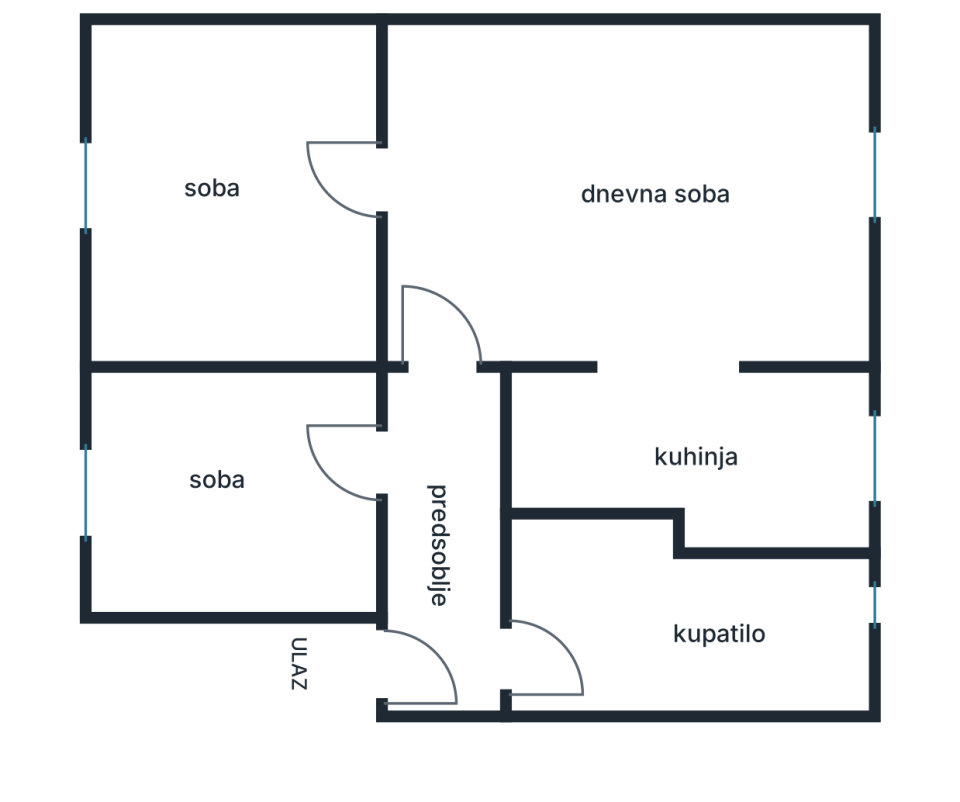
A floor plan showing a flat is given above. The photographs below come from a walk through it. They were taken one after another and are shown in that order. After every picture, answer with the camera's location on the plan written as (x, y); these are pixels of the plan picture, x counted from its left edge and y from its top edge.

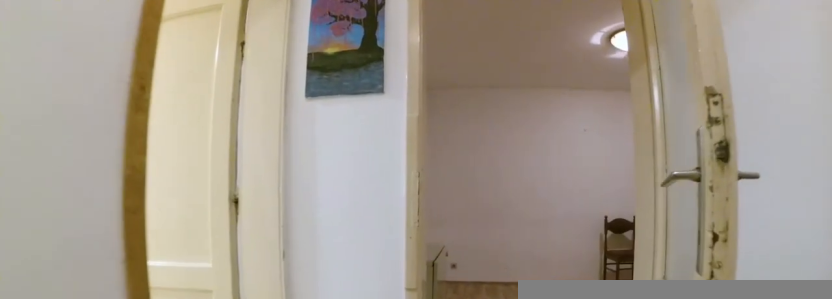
(449, 518)
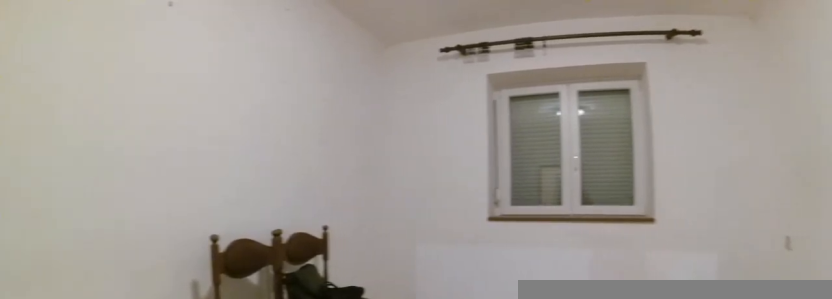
(422, 173)
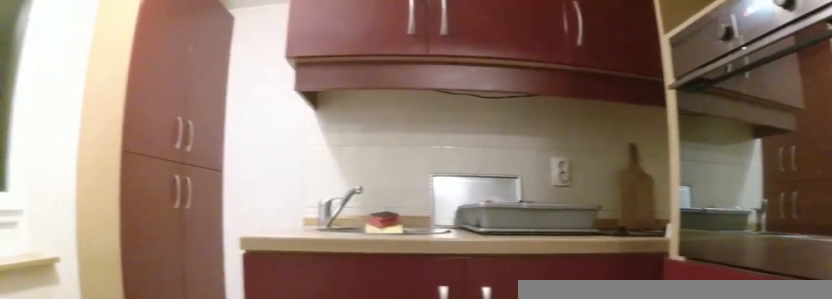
(647, 352)
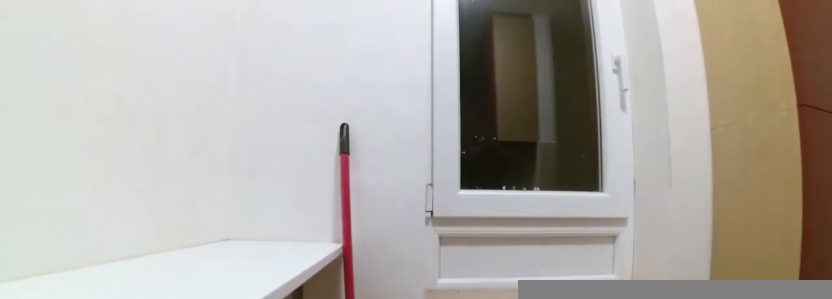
(742, 411)
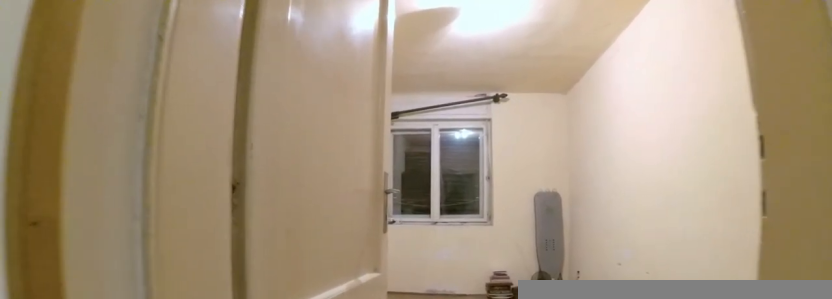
(426, 209)
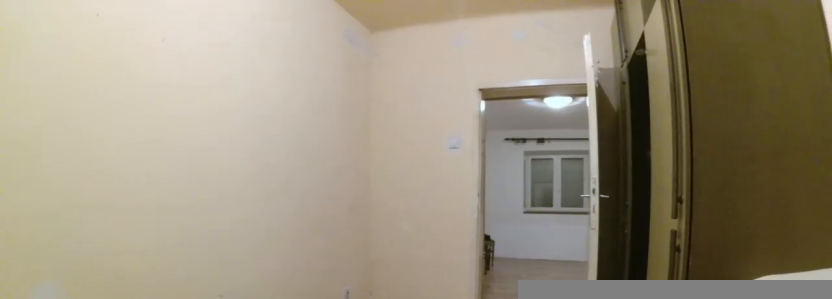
(113, 203)
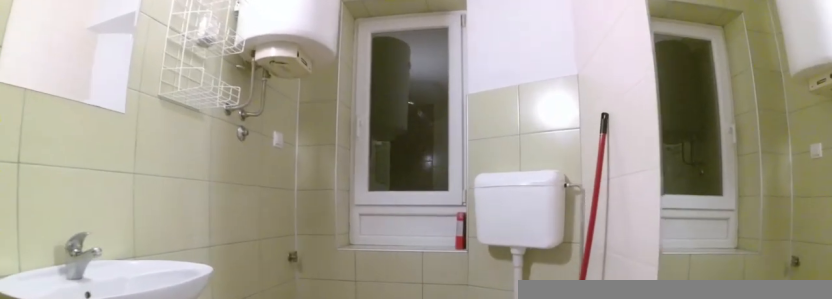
(612, 653)
